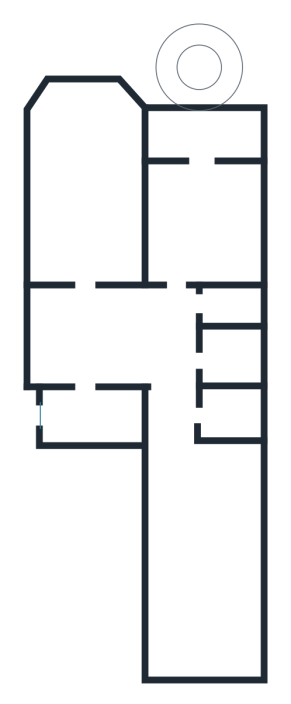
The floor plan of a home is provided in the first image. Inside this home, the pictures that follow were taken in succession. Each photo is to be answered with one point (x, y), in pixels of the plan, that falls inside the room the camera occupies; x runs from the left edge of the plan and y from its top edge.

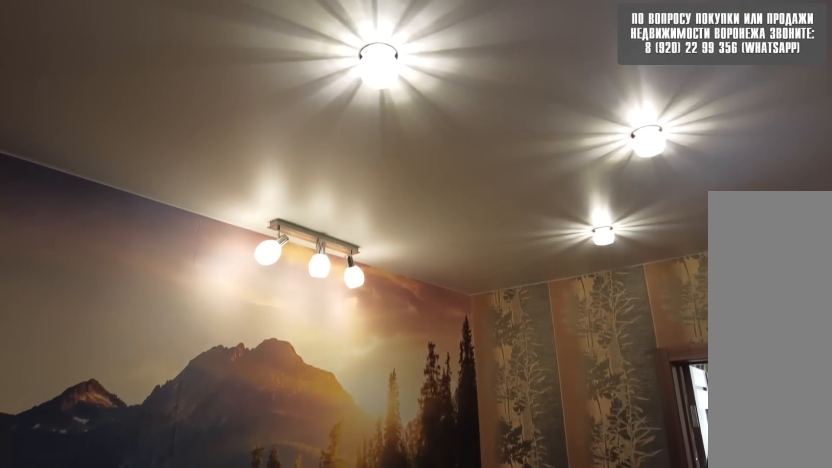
(92, 347)
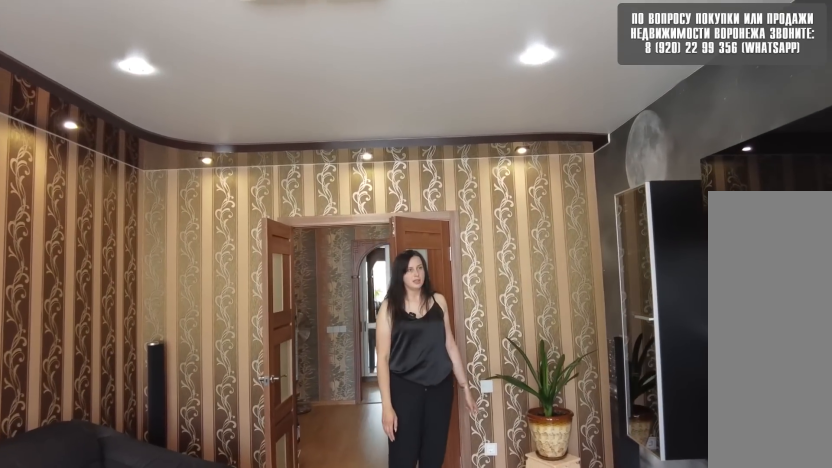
(84, 248)
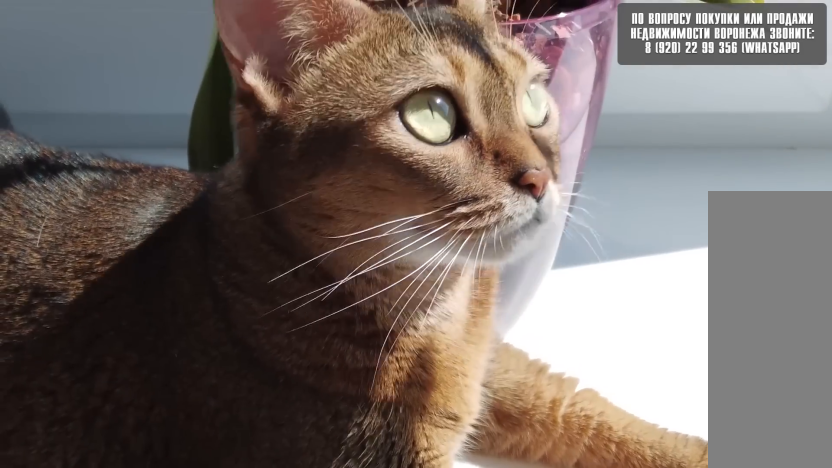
(84, 248)
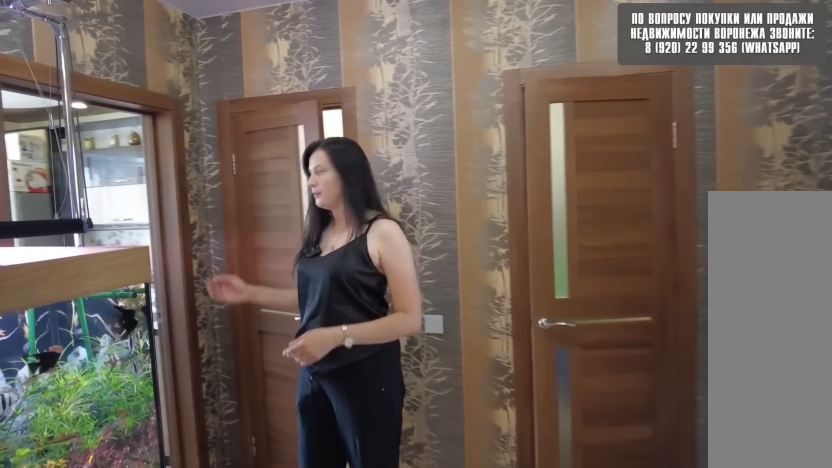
(88, 354)
